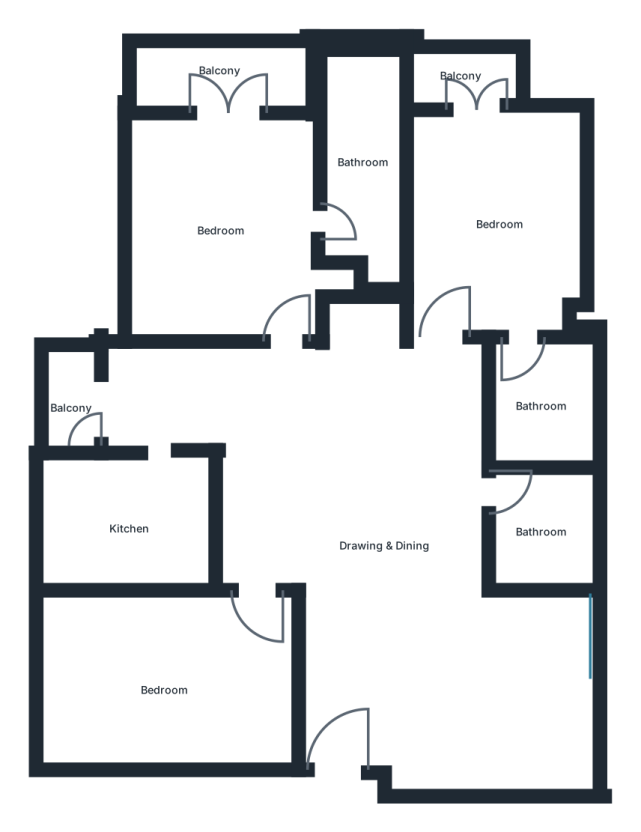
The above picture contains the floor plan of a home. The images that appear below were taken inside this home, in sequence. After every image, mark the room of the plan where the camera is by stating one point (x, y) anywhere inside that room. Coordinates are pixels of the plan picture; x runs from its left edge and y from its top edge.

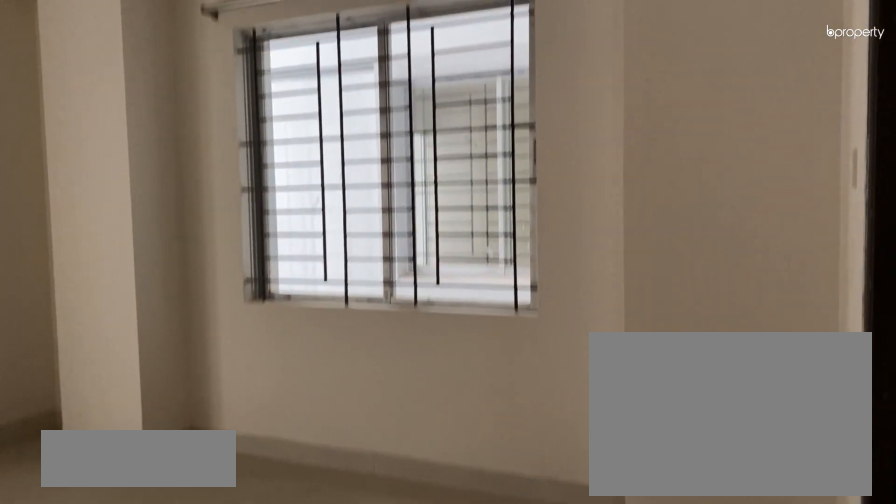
(500, 225)
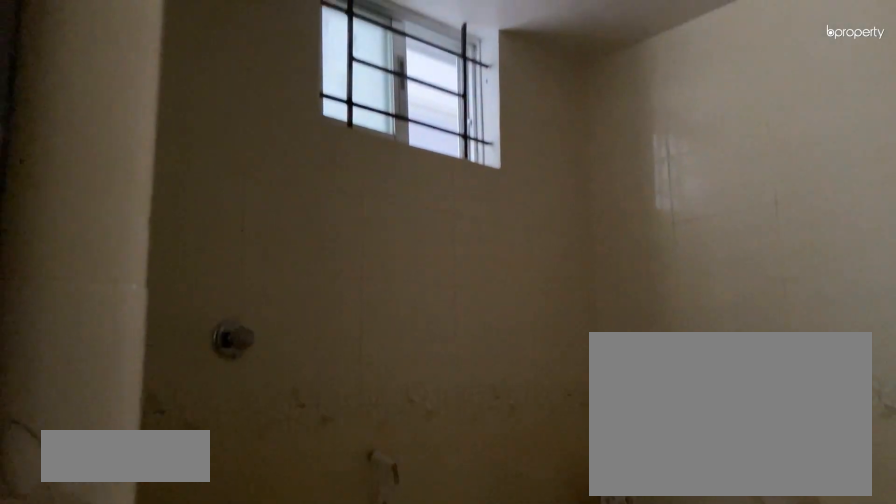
(540, 407)
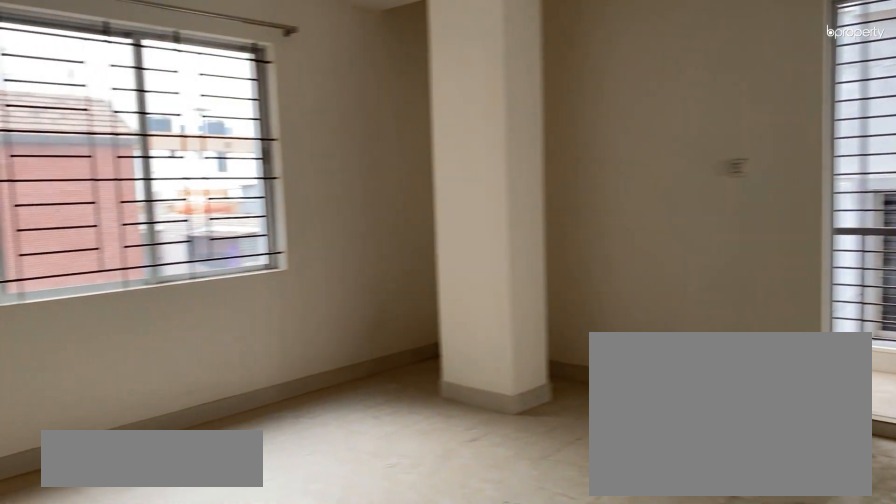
(220, 230)
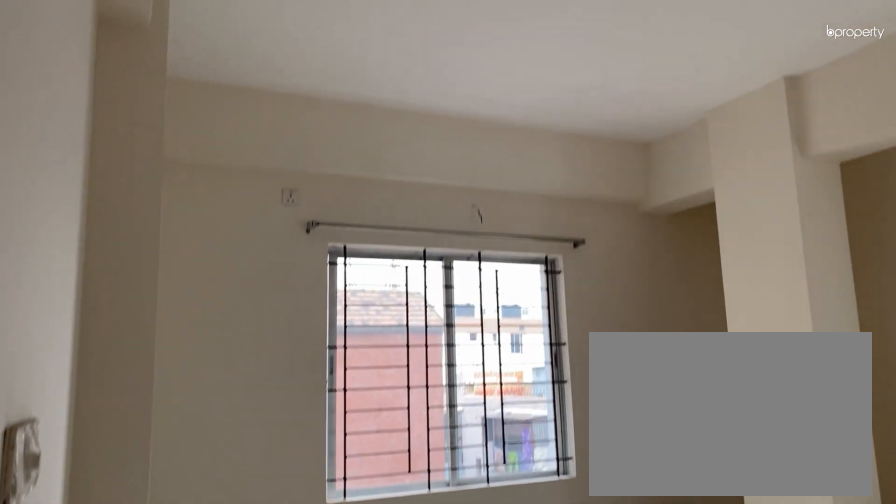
(220, 230)
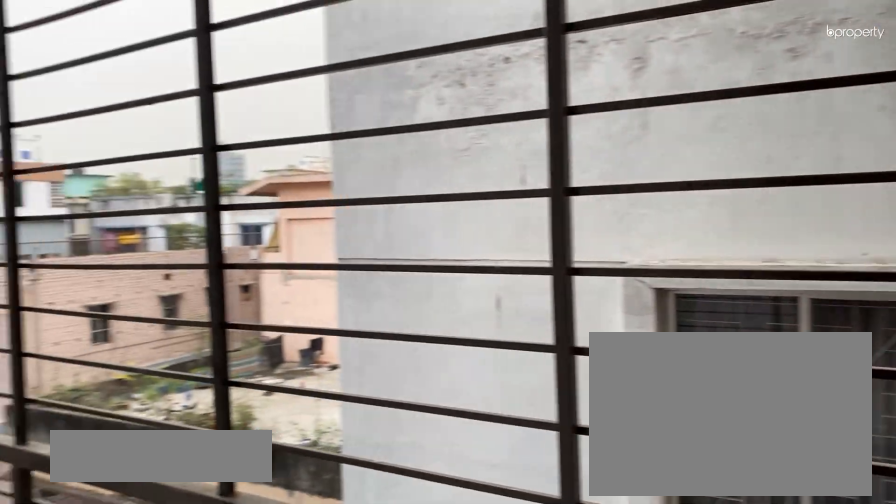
(220, 72)
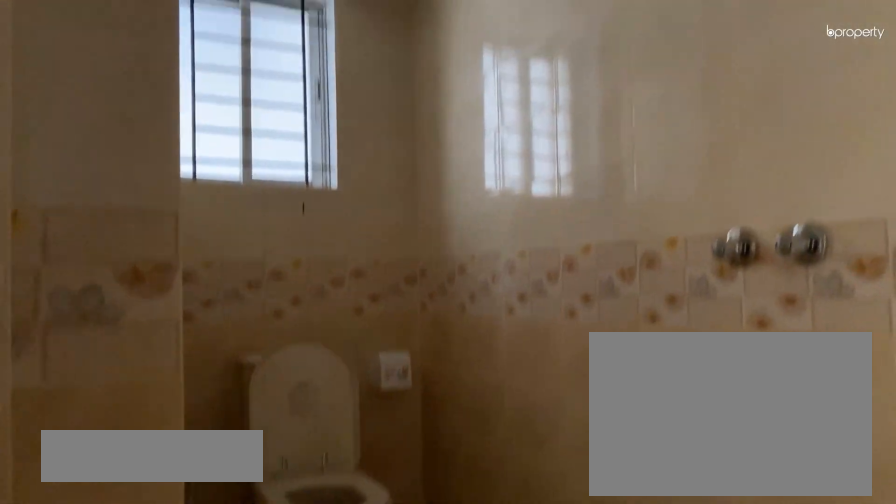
(363, 164)
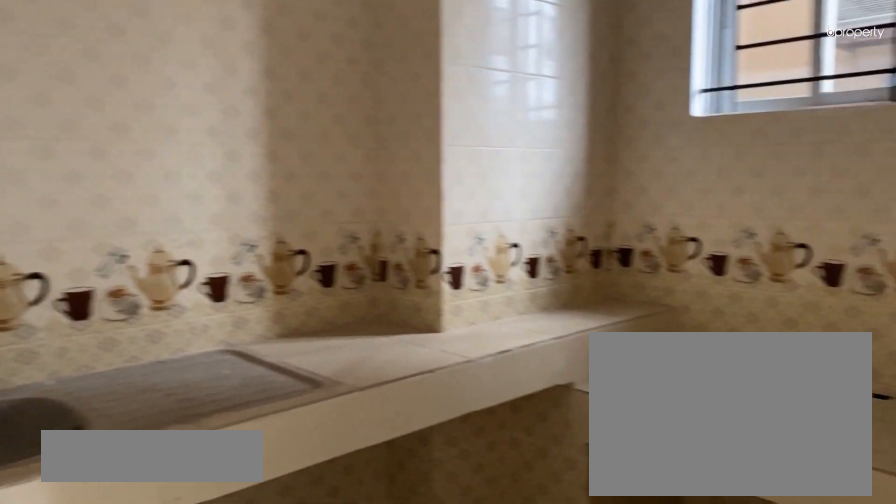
(125, 531)
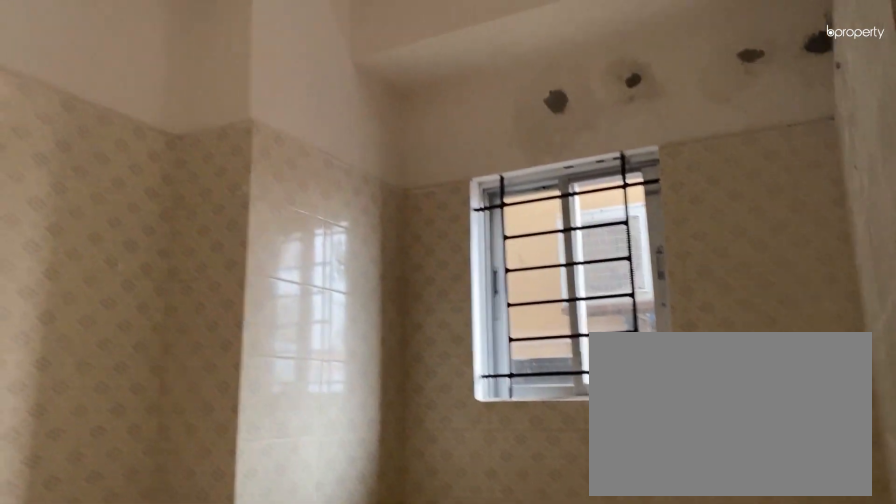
(125, 531)
